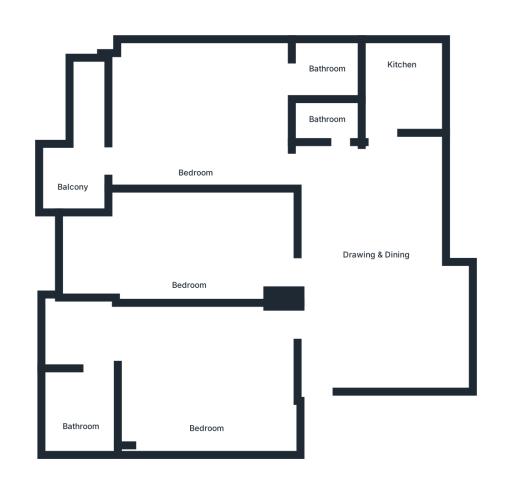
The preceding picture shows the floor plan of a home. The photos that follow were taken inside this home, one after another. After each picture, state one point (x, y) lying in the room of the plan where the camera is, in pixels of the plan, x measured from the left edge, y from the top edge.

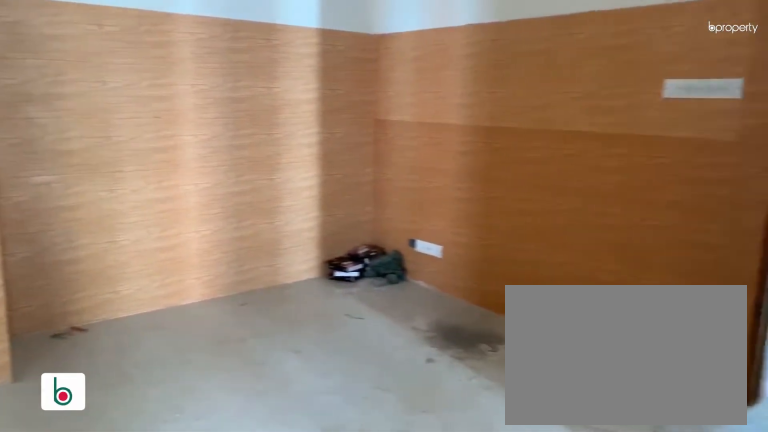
(382, 250)
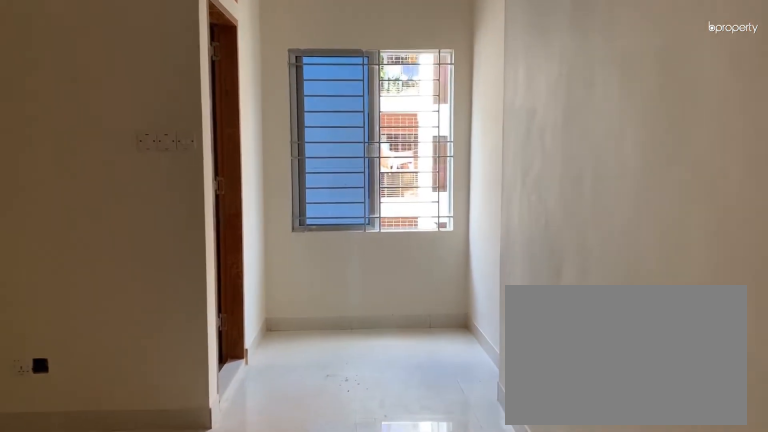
(206, 378)
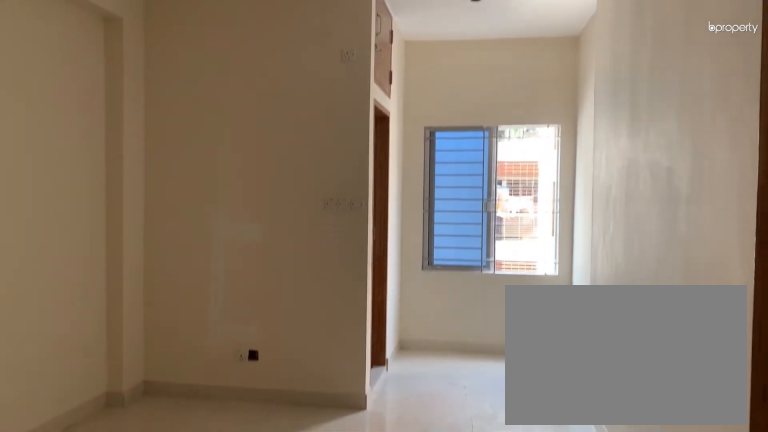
(206, 378)
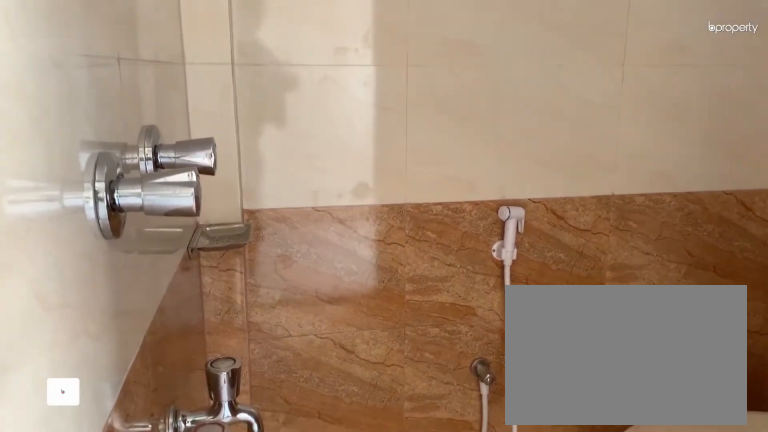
(79, 429)
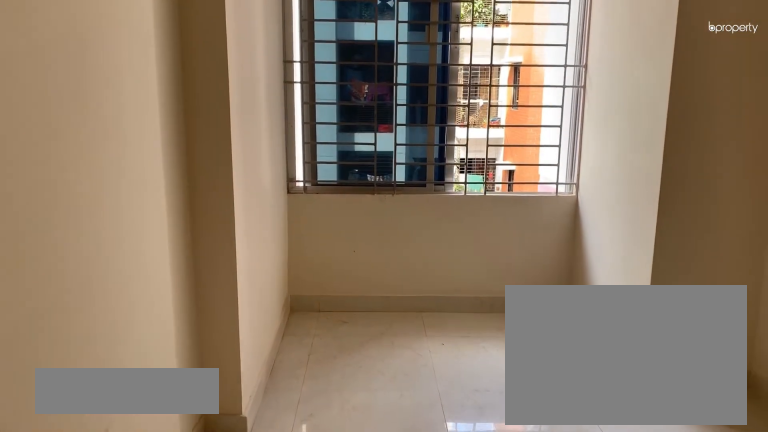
(197, 244)
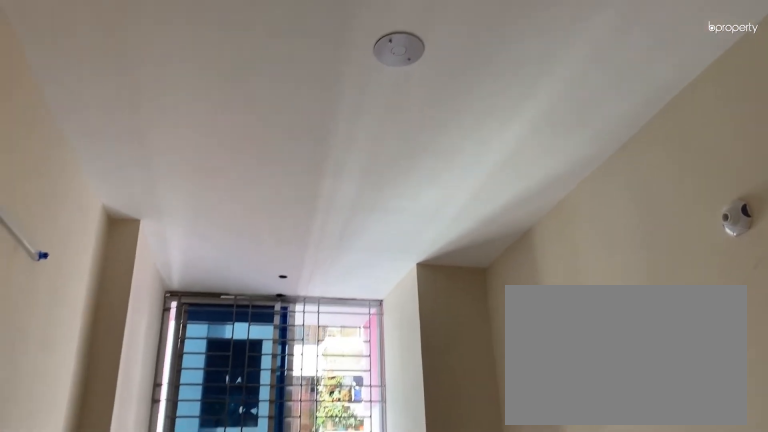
(197, 244)
